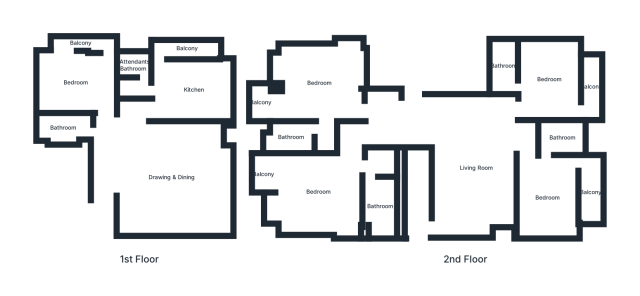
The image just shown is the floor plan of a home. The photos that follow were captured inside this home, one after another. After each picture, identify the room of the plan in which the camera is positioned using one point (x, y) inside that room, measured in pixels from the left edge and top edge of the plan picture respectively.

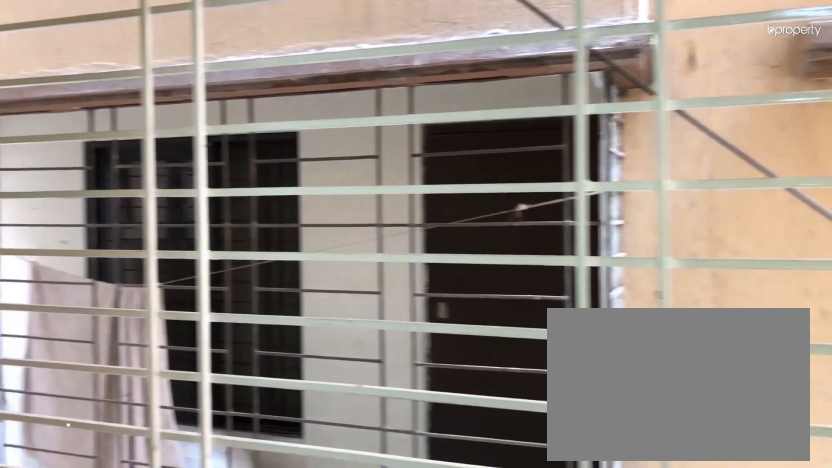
(80, 42)
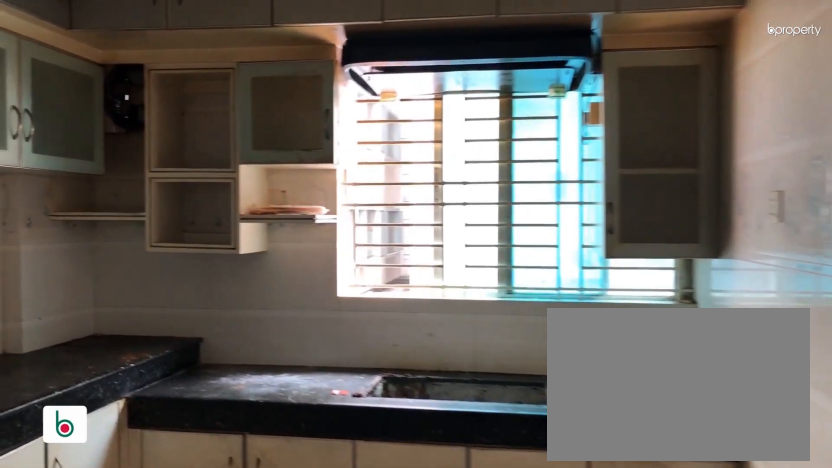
(193, 90)
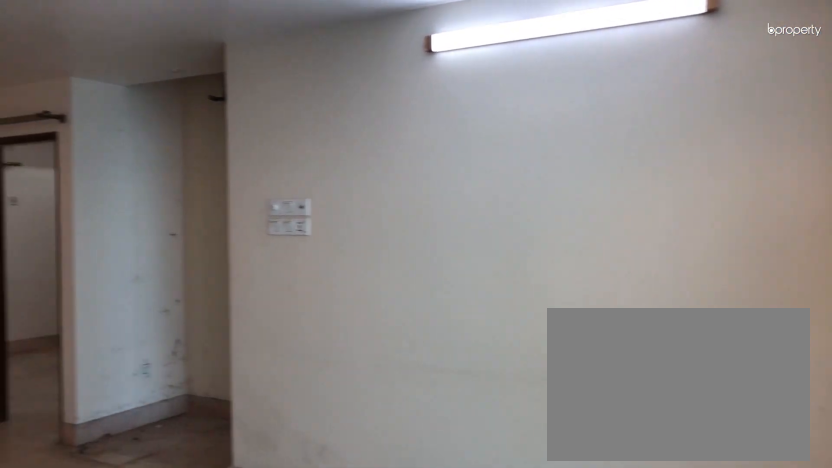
(475, 182)
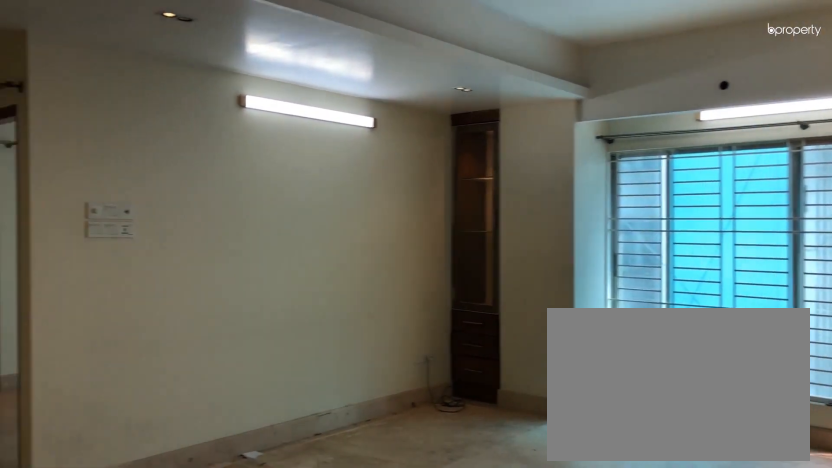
(476, 168)
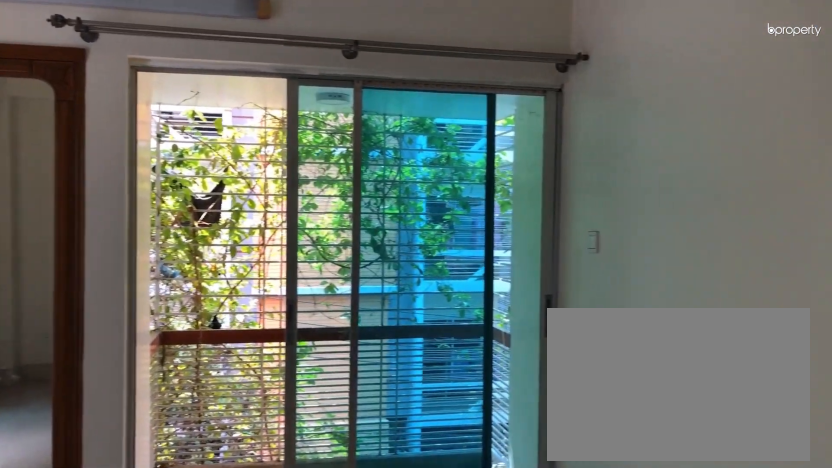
(318, 191)
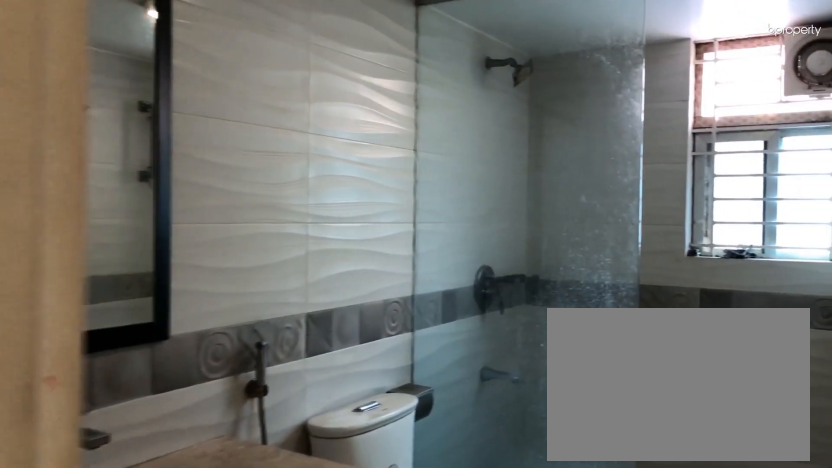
(375, 199)
